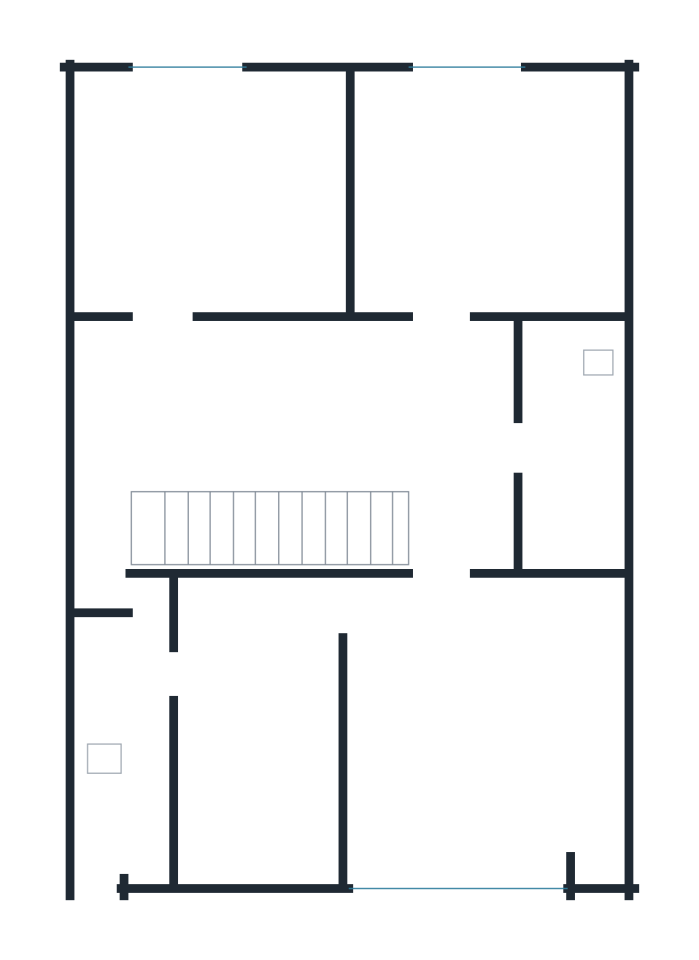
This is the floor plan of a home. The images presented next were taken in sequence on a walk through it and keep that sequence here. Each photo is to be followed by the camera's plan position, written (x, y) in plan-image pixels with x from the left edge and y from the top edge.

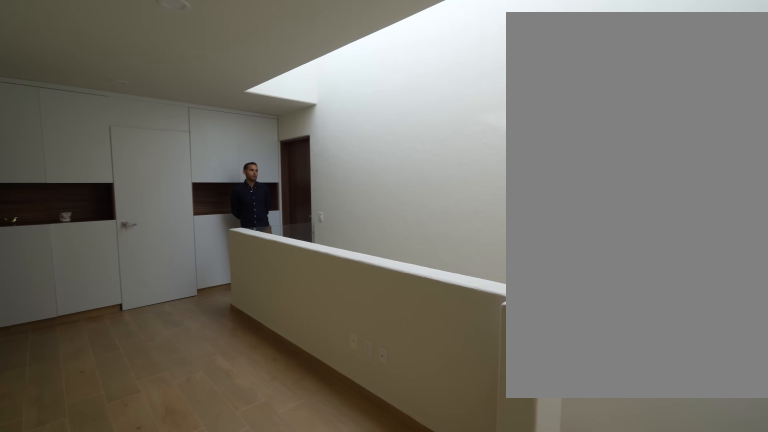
(91, 421)
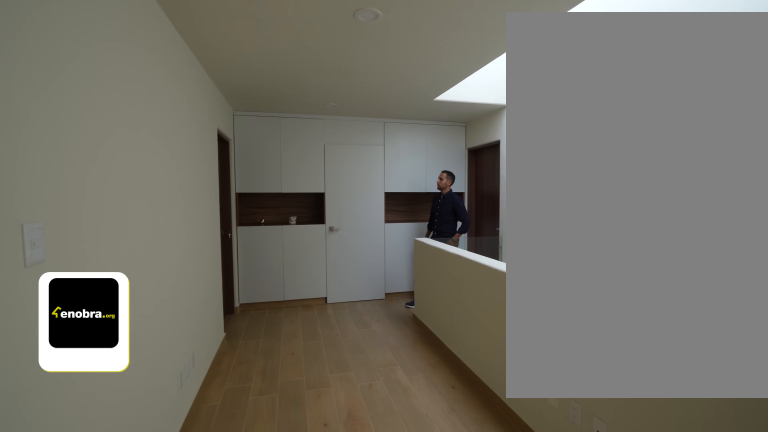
(121, 391)
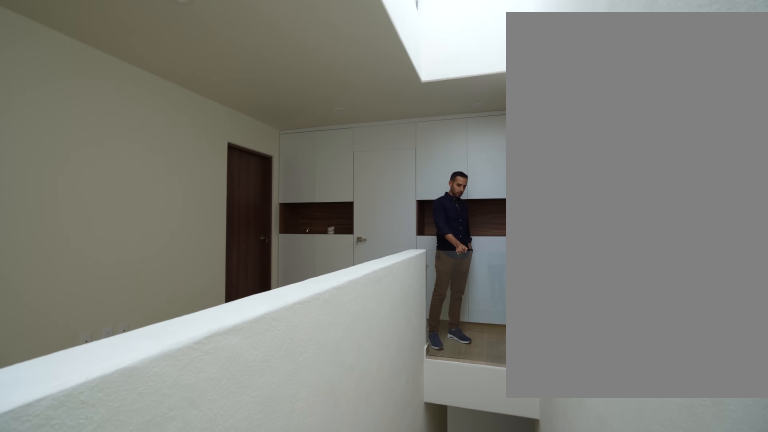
(129, 499)
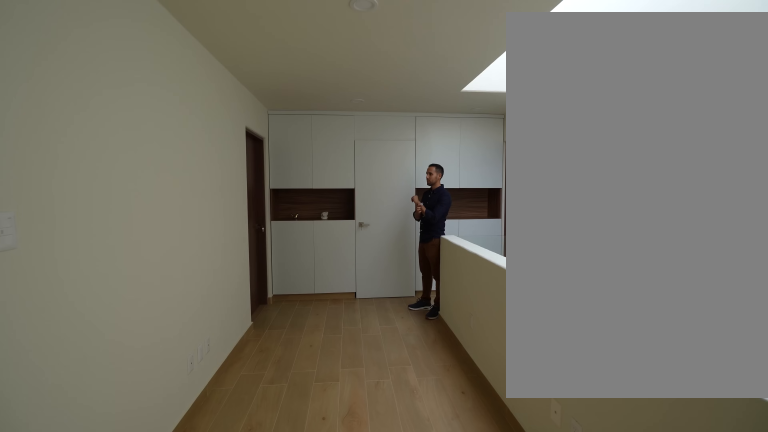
(128, 457)
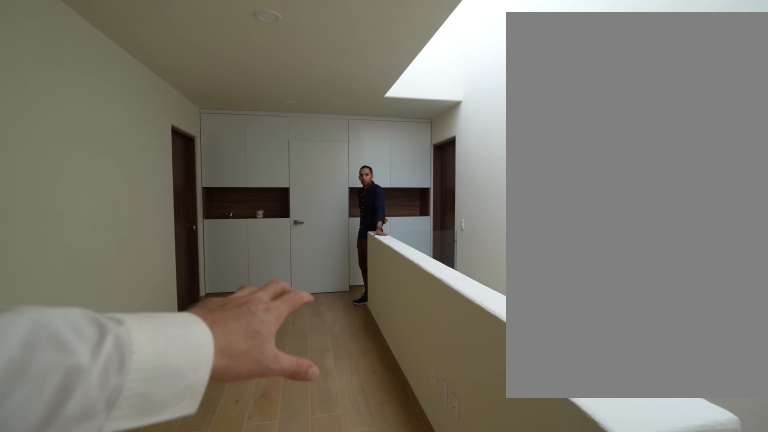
(116, 452)
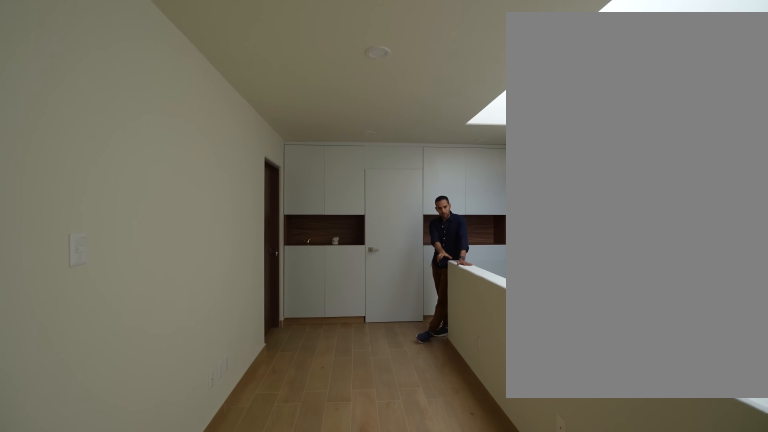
(108, 452)
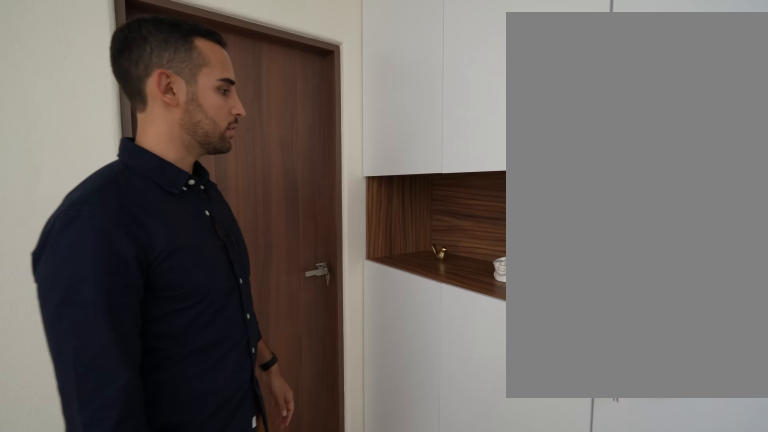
(434, 496)
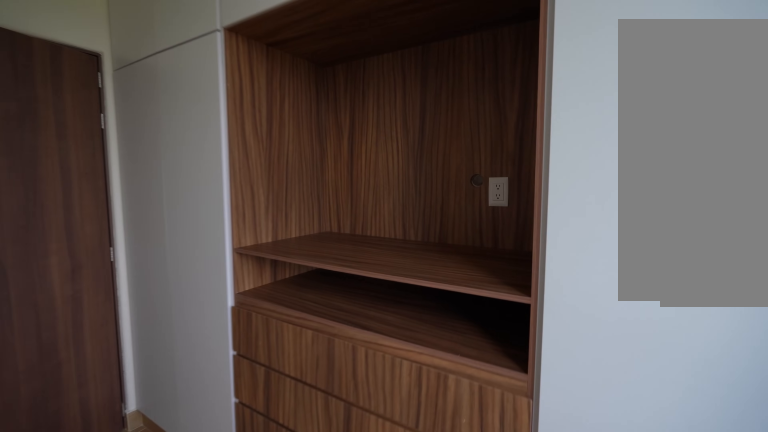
(571, 107)
